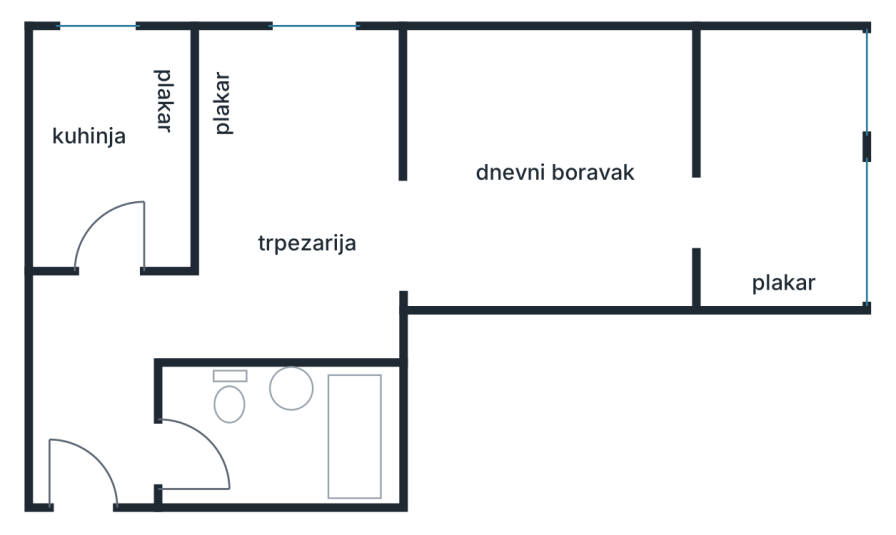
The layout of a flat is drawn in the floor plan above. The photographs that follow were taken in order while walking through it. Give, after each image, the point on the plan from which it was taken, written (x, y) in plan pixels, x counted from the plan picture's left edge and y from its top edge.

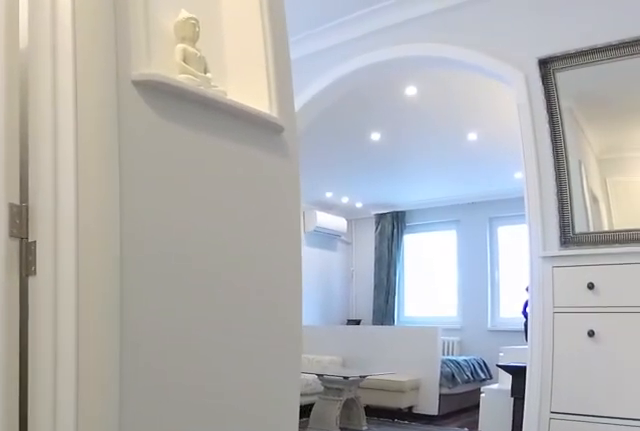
(75, 323)
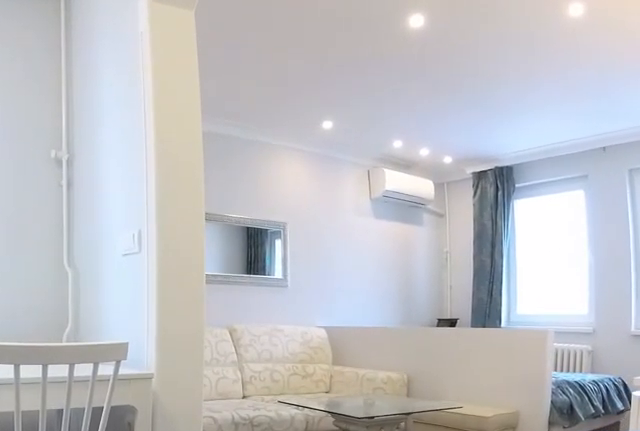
(295, 288)
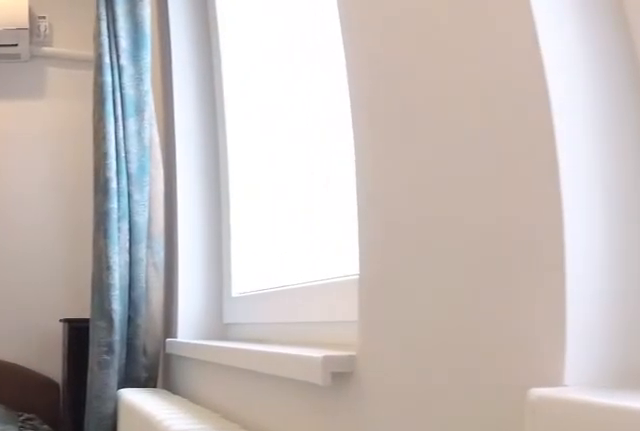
(803, 220)
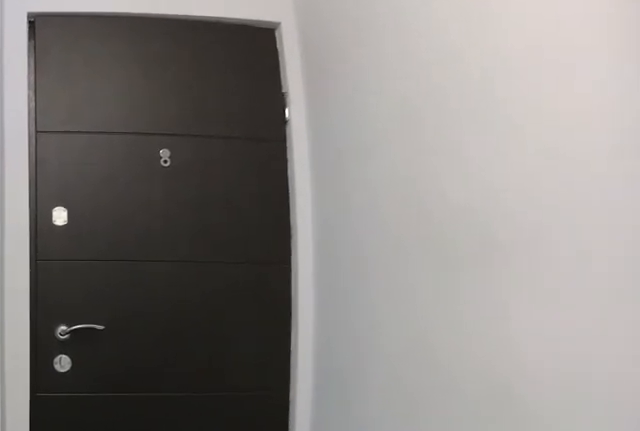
(110, 385)
